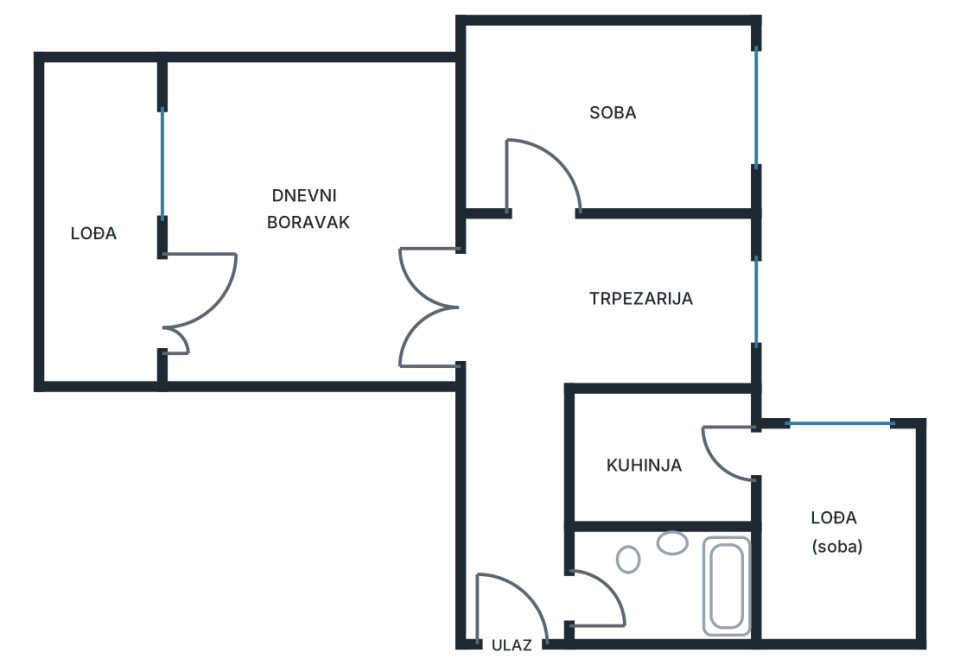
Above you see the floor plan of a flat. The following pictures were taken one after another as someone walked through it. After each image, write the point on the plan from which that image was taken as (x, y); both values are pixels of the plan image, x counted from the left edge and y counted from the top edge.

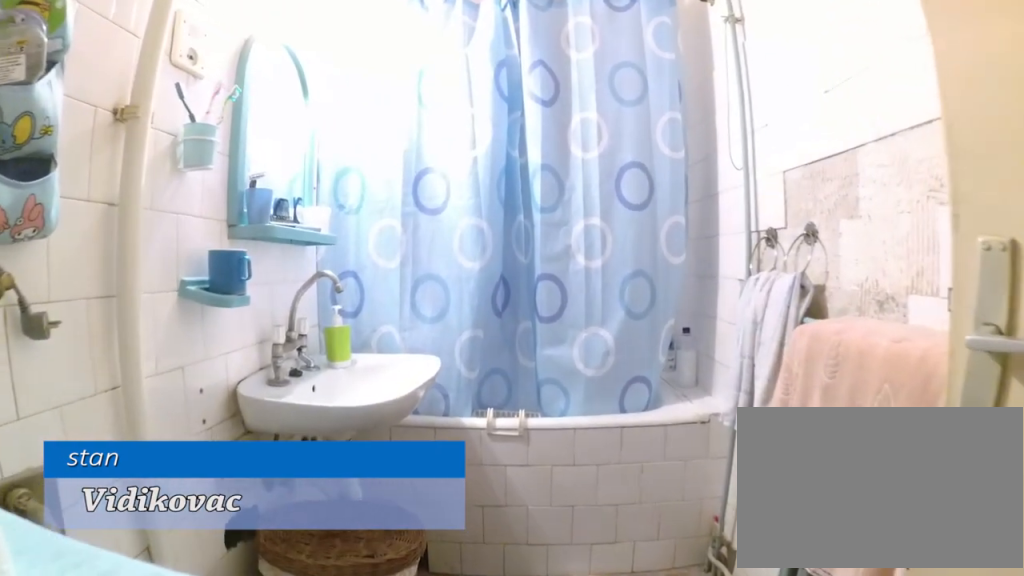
(571, 594)
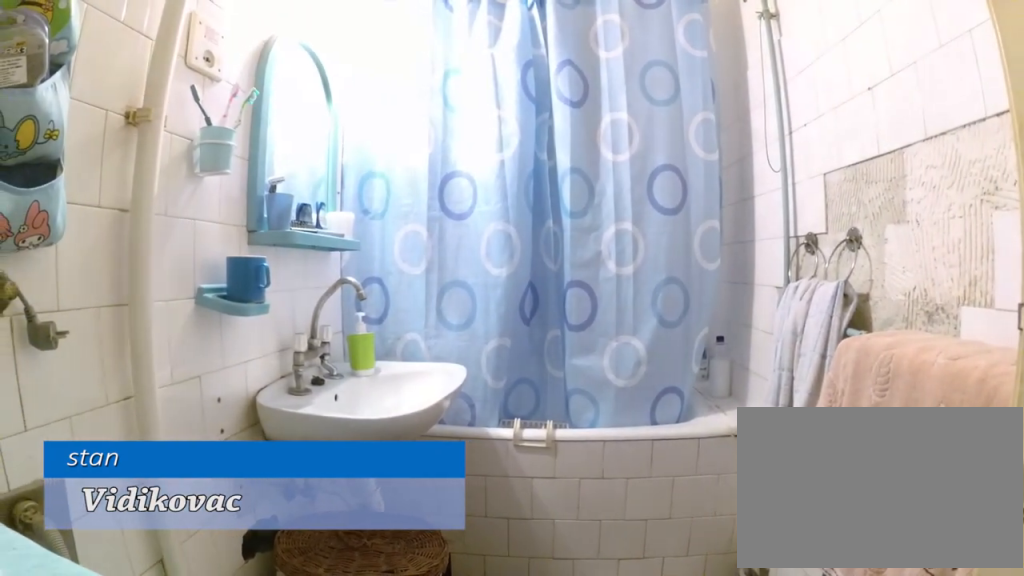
(588, 595)
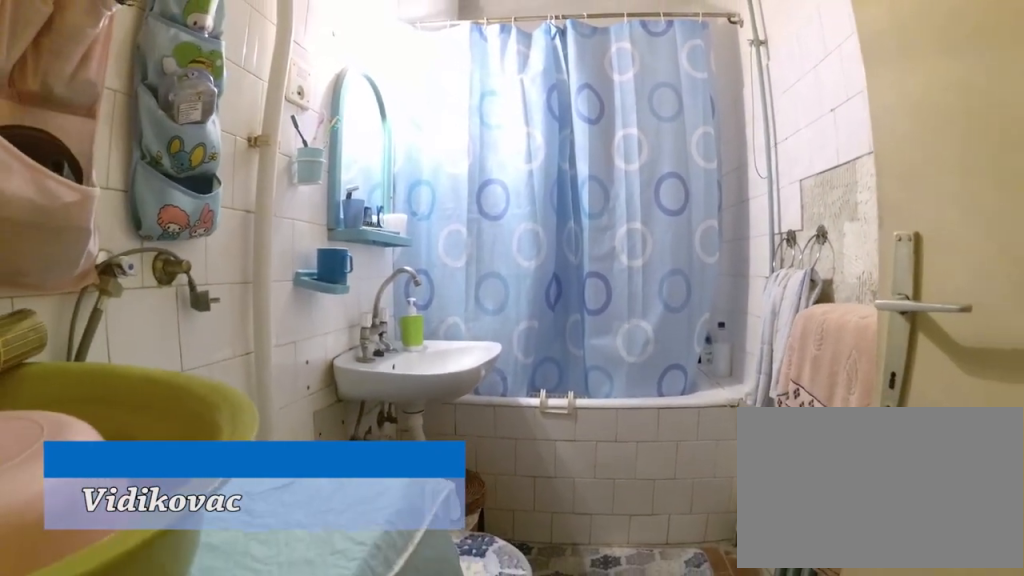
(568, 595)
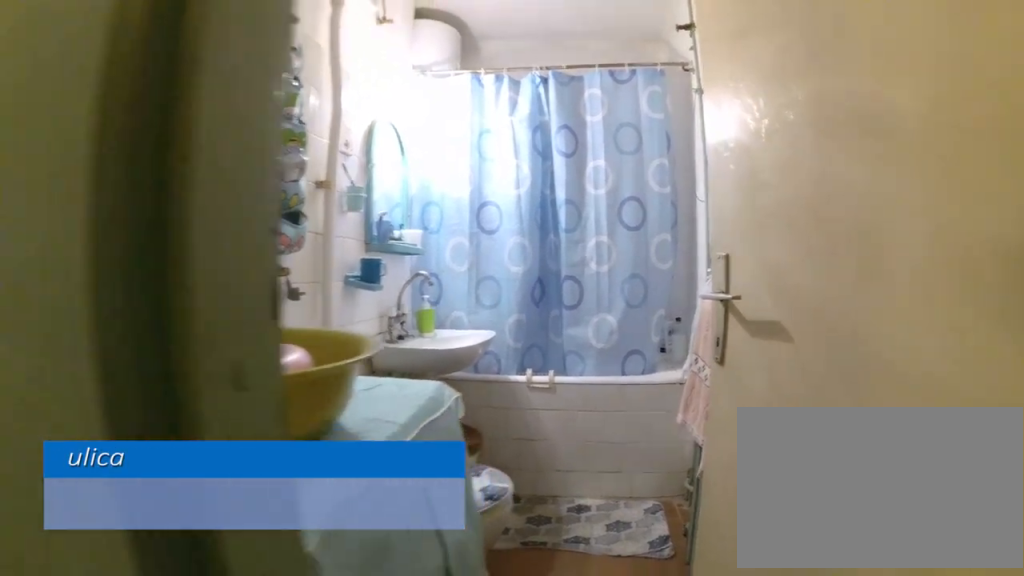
(534, 595)
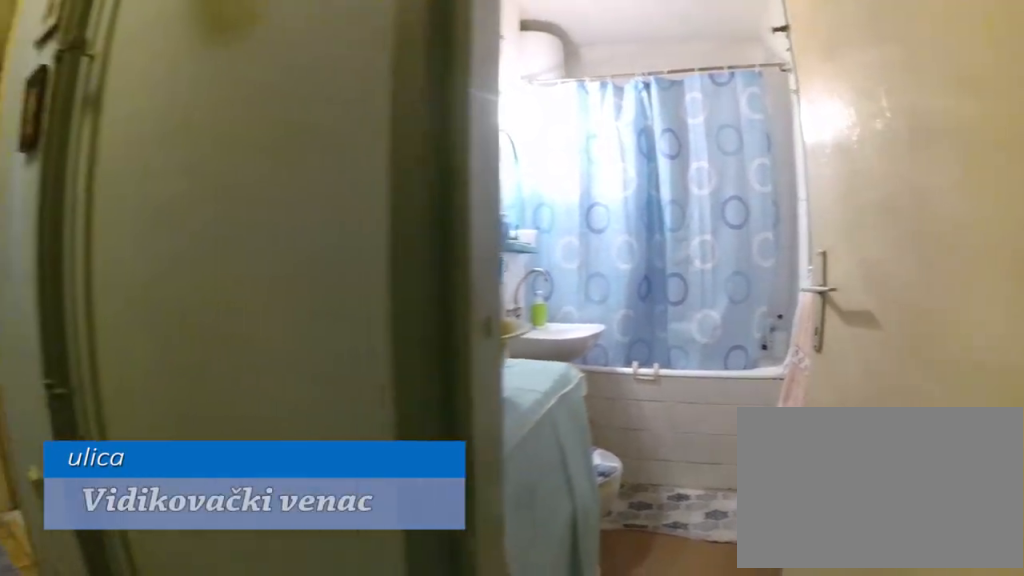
(527, 598)
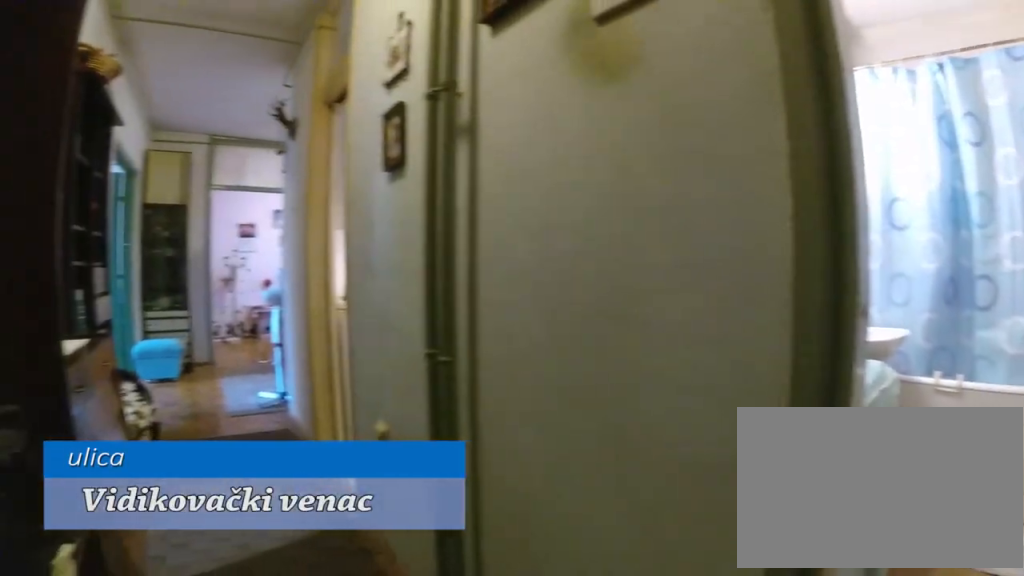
(518, 620)
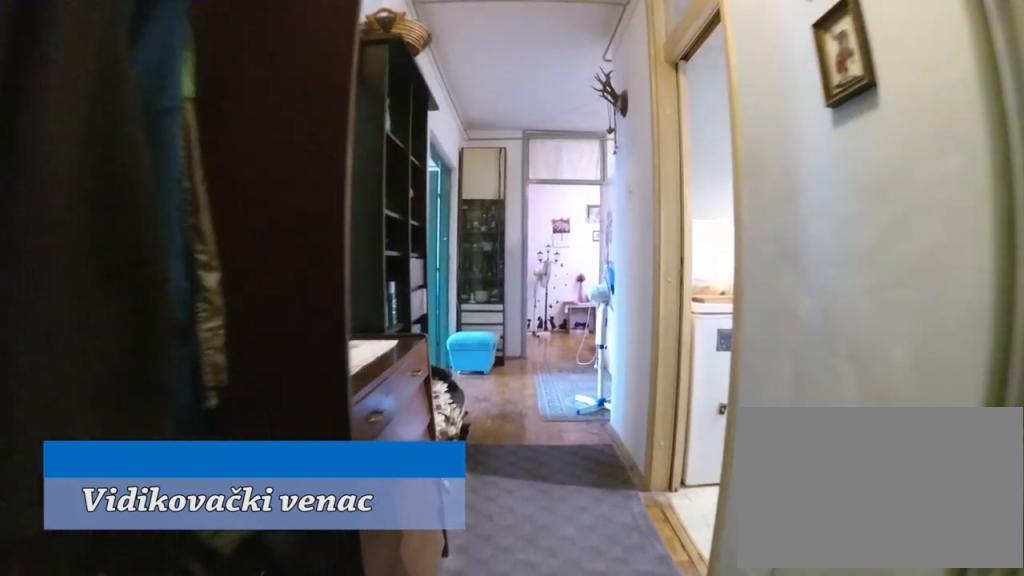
(515, 582)
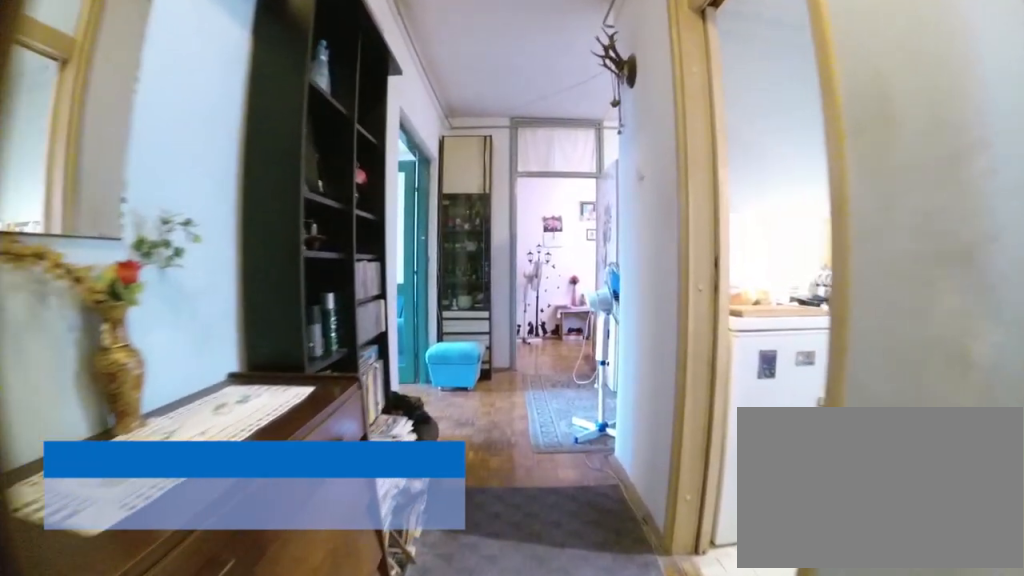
(515, 557)
